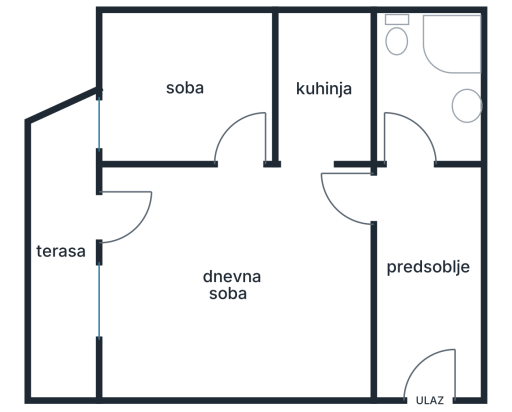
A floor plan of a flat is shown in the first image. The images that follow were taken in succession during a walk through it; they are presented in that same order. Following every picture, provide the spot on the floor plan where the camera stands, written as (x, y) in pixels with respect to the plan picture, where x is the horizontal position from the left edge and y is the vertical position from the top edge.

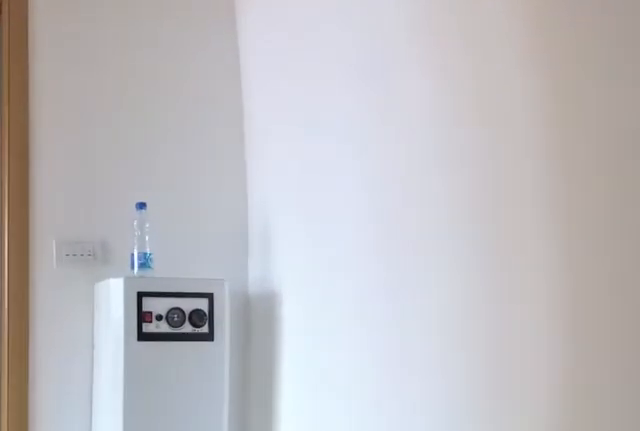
(420, 278)
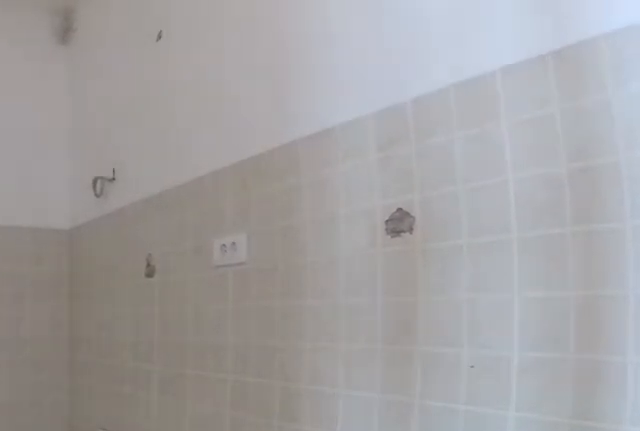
(316, 159)
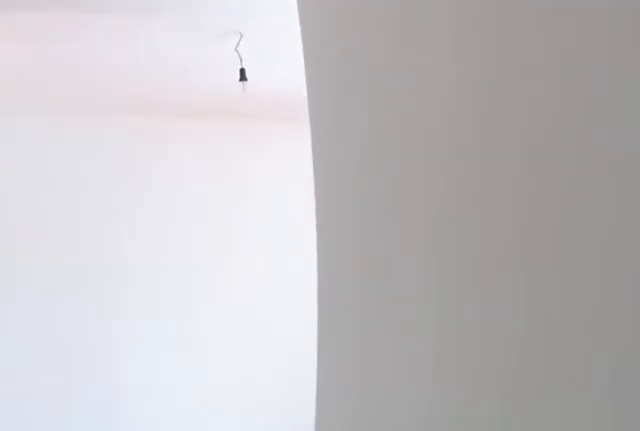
(317, 108)
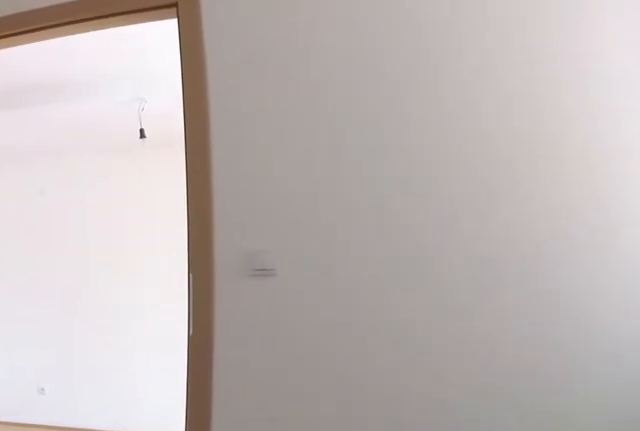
(200, 73)
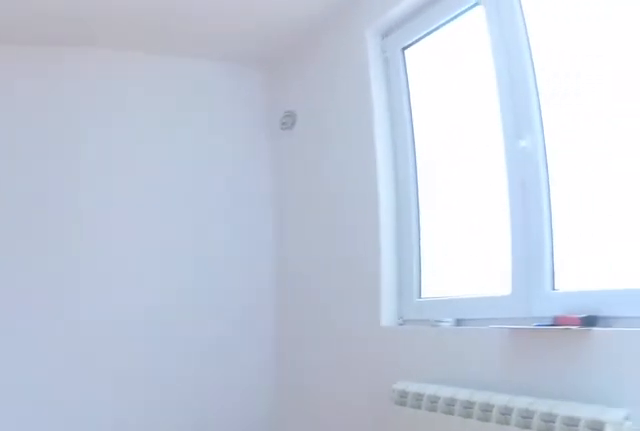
(241, 166)
